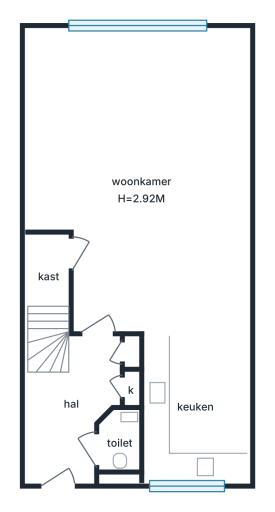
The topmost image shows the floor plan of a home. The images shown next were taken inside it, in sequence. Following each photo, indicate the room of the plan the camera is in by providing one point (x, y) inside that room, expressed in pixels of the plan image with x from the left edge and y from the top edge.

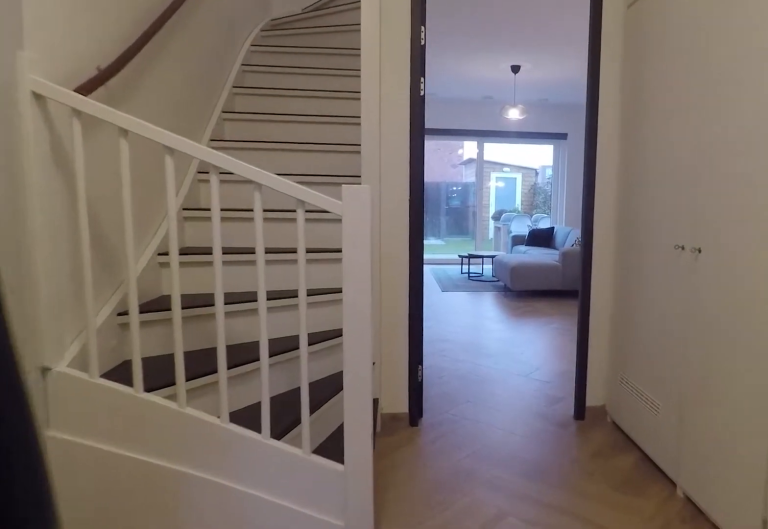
(71, 410)
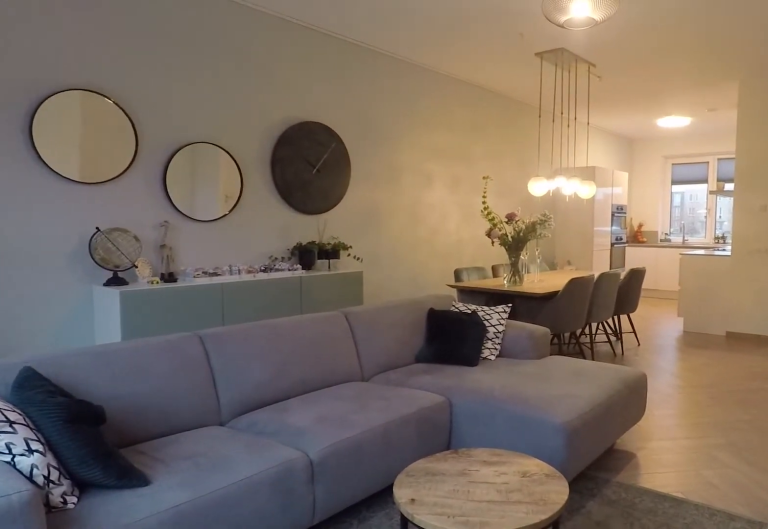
(148, 215)
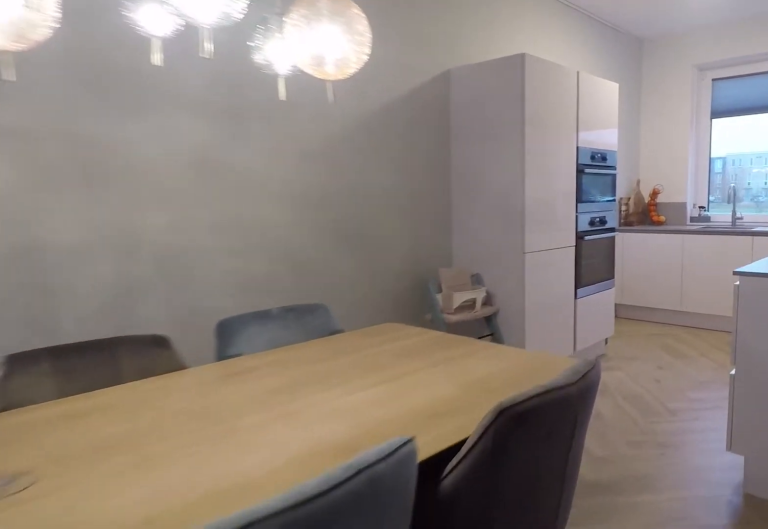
(148, 215)
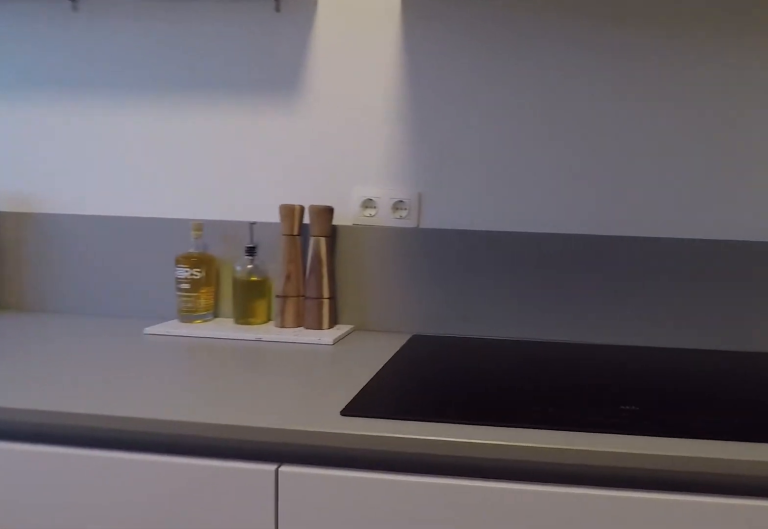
(196, 405)
